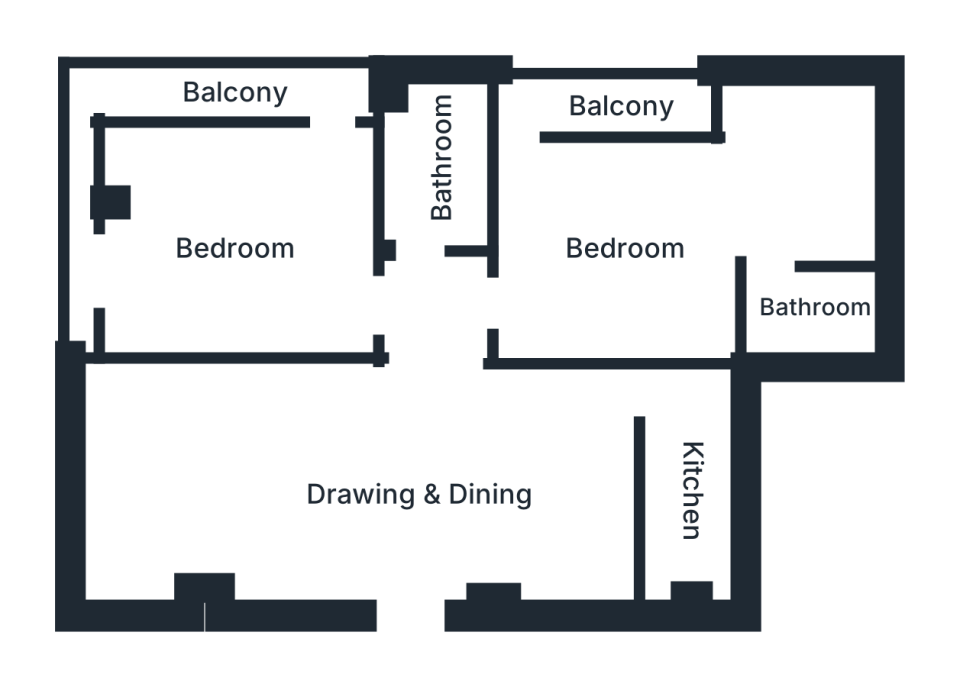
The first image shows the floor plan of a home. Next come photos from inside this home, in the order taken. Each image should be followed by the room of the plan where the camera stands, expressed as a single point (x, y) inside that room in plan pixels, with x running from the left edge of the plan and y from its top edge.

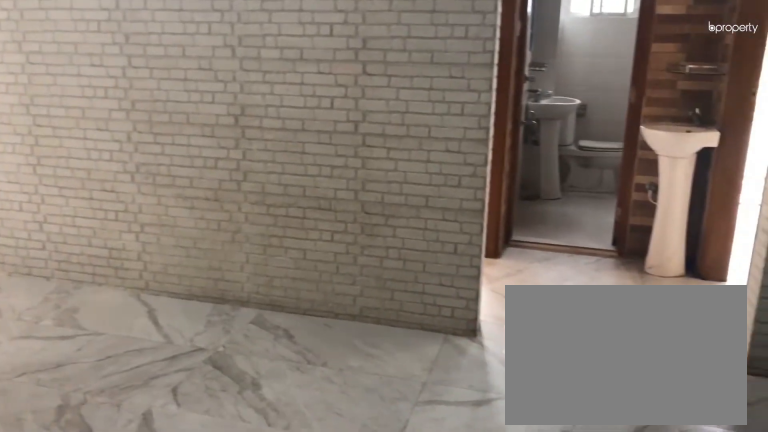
(420, 497)
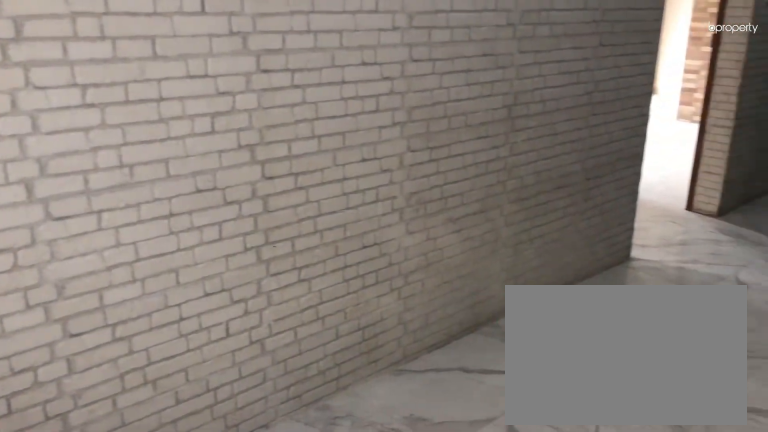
(420, 497)
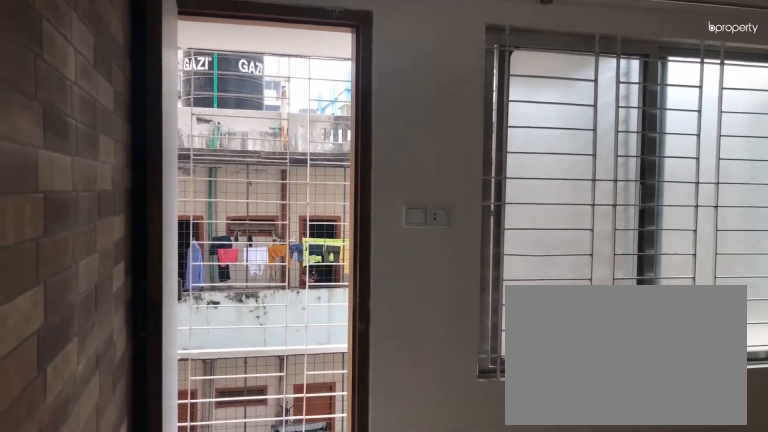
(621, 245)
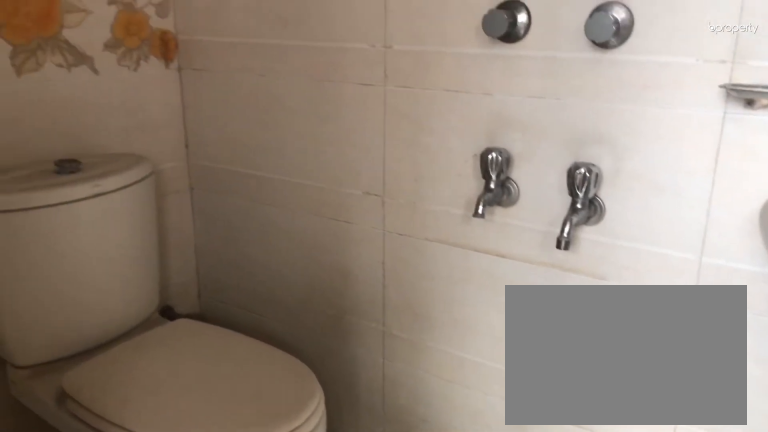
(816, 302)
